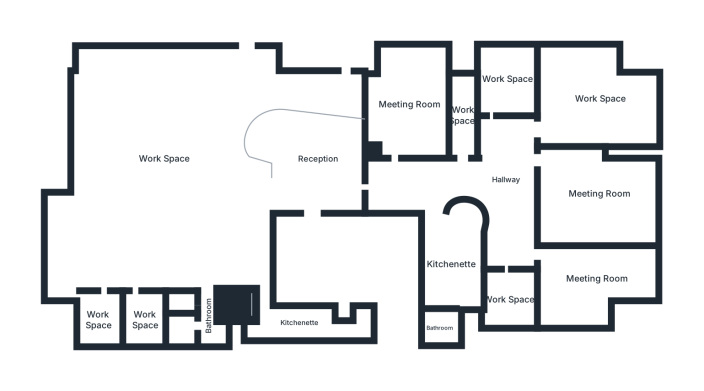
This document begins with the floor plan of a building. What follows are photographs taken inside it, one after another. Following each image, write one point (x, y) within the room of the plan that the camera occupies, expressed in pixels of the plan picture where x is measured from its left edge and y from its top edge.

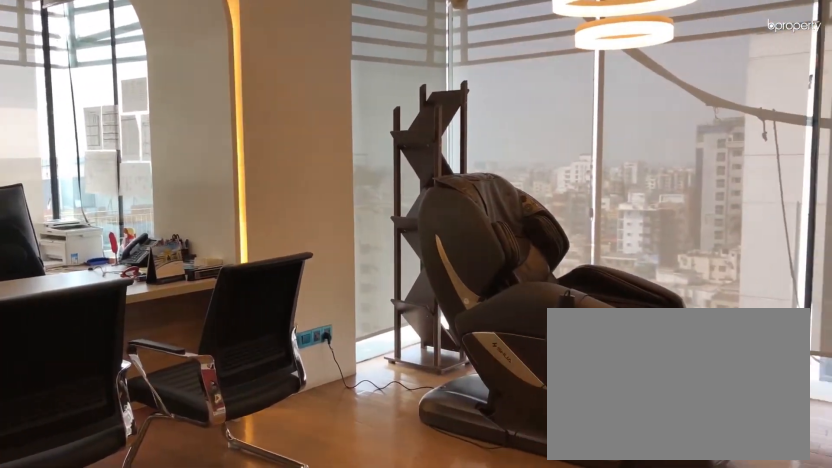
(596, 280)
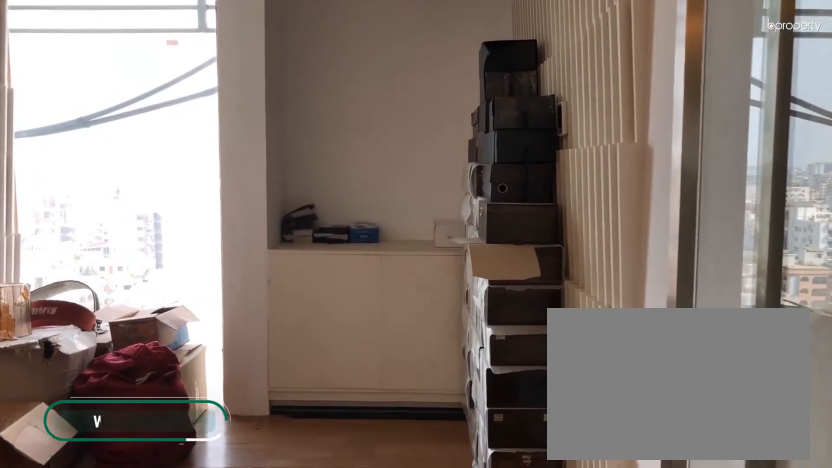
(508, 298)
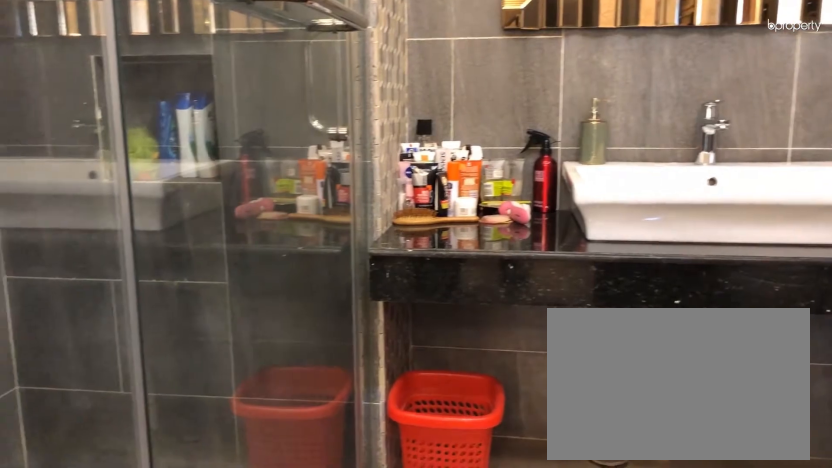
(440, 328)
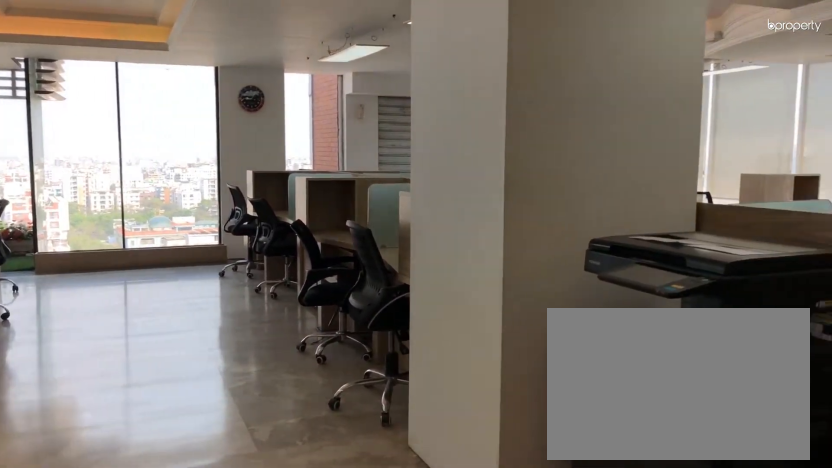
(164, 158)
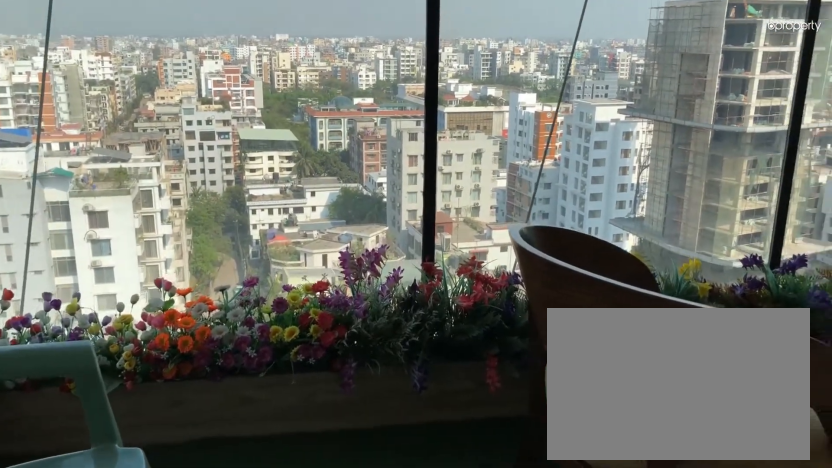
(163, 158)
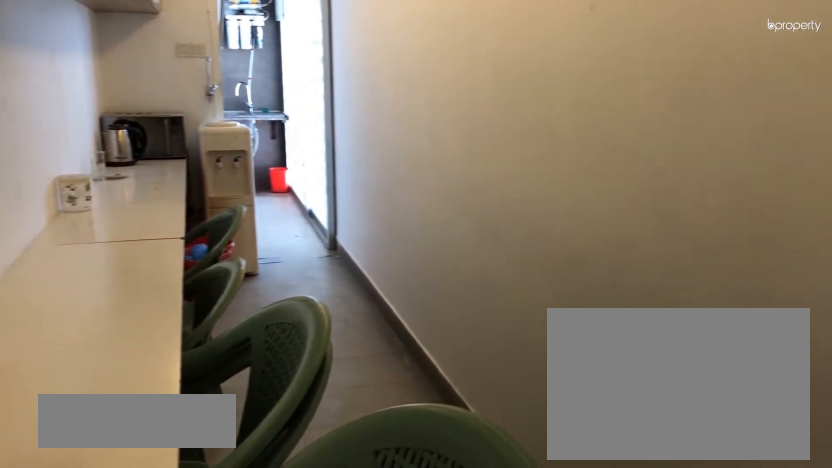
(298, 323)
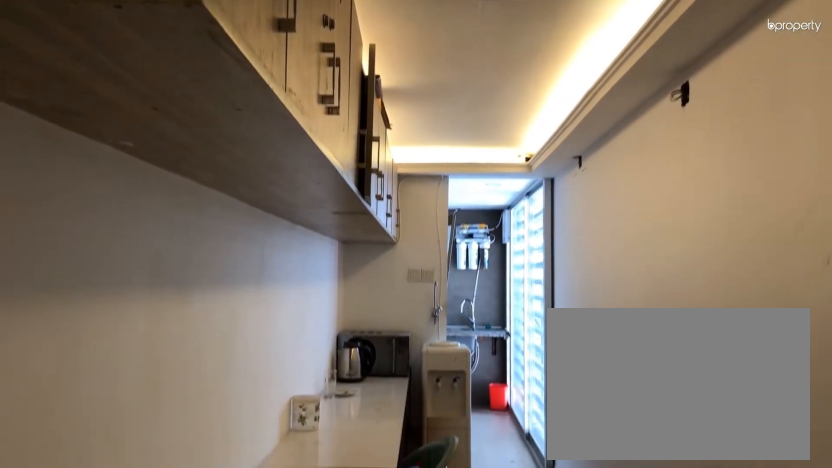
(298, 323)
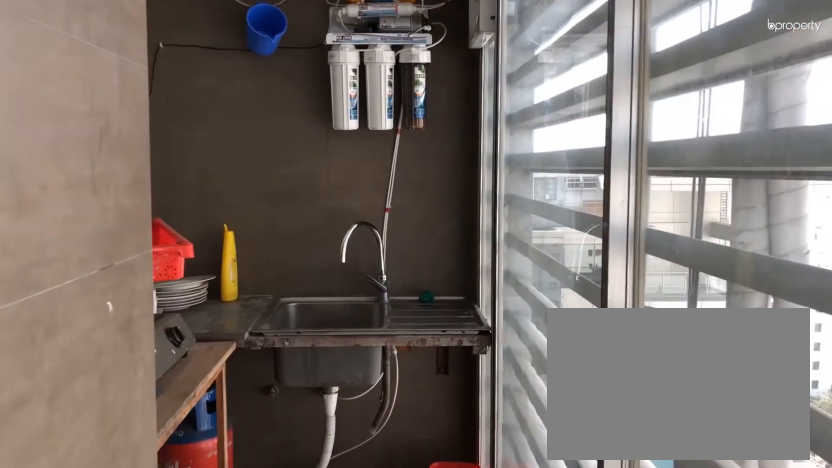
(361, 325)
